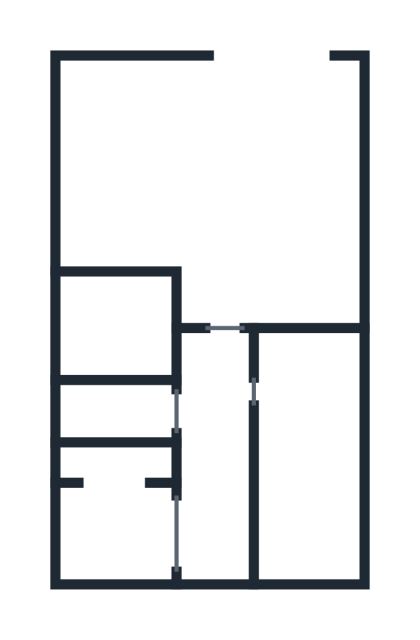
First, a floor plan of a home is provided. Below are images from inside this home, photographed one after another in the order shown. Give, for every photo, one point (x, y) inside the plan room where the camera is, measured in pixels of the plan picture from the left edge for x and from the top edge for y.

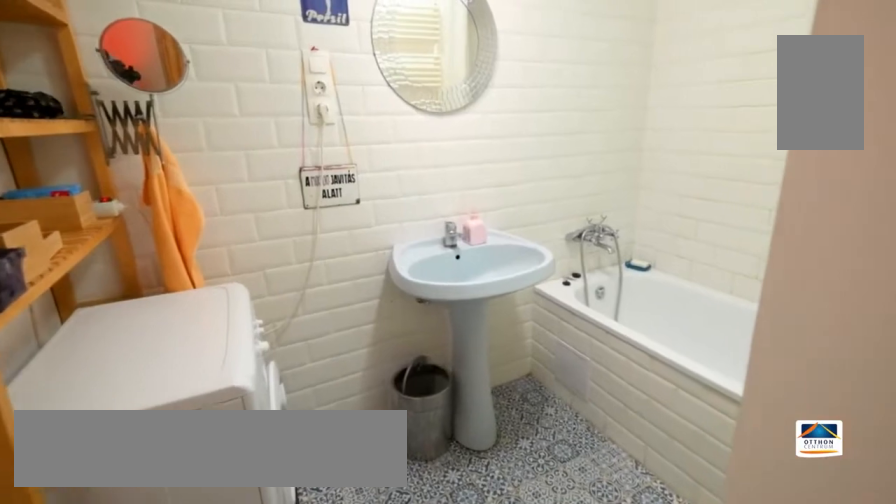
(108, 337)
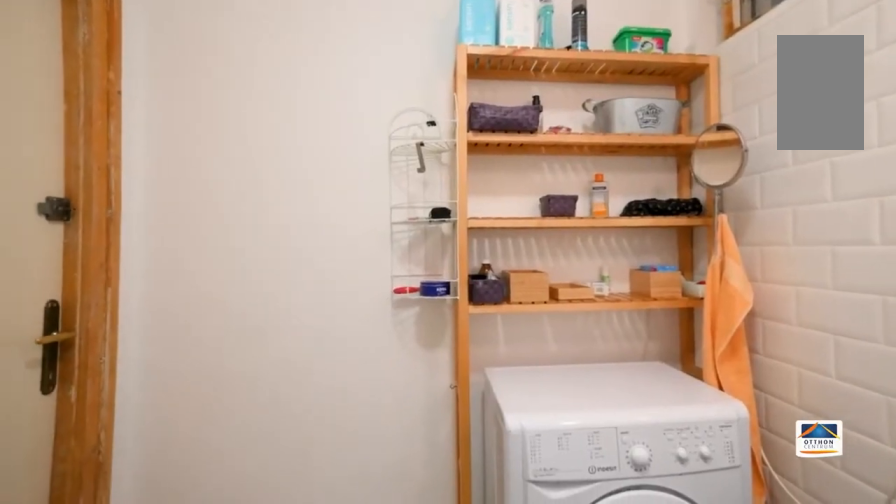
(111, 335)
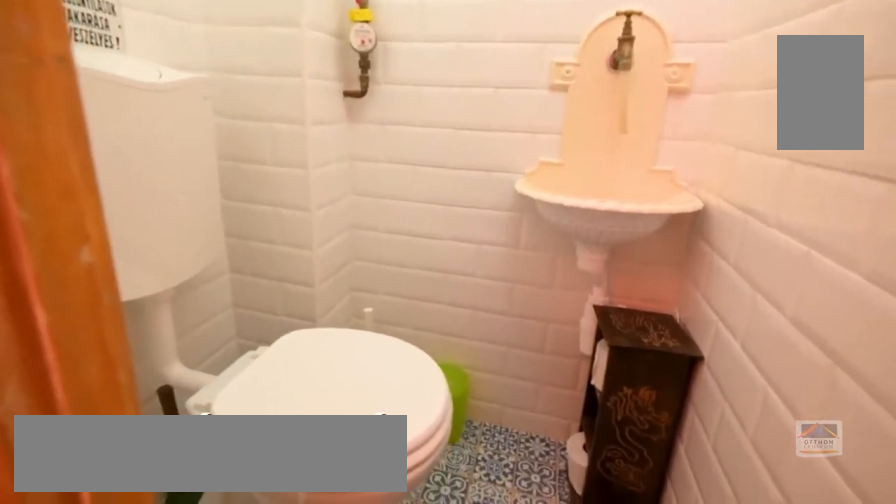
(115, 413)
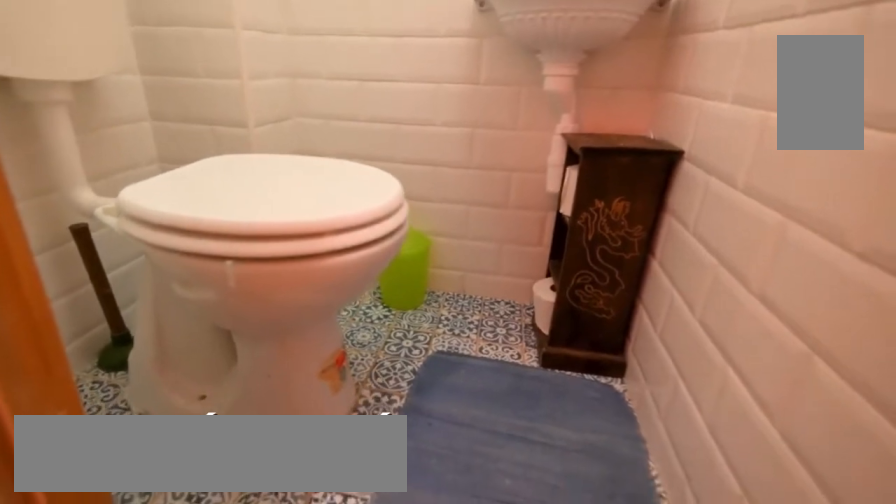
(116, 413)
